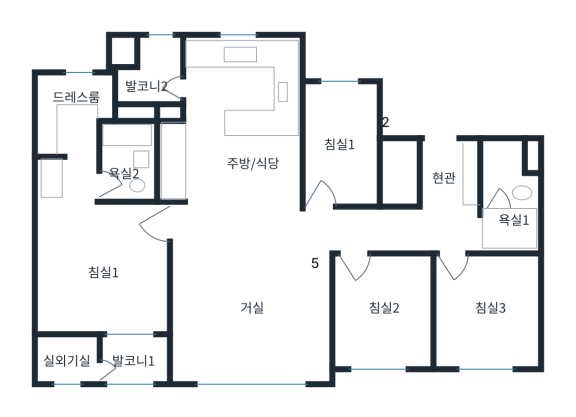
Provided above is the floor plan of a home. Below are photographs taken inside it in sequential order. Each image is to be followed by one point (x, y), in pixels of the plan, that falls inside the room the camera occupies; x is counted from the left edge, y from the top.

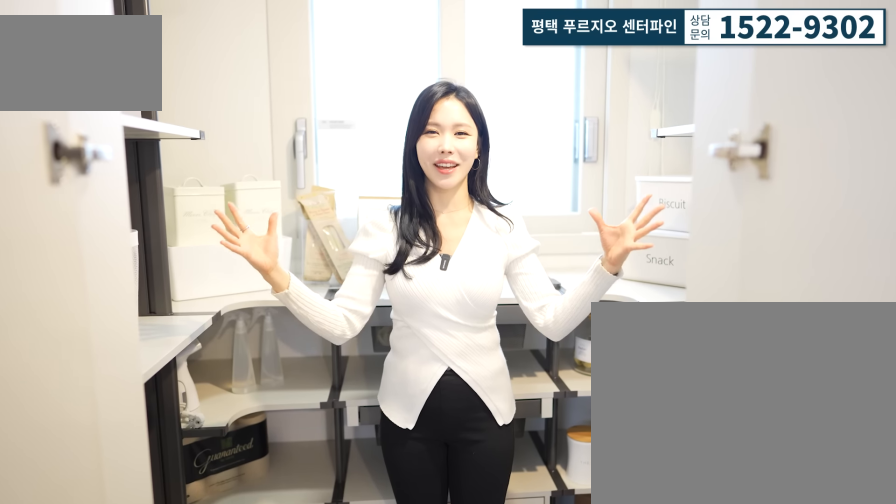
(339, 161)
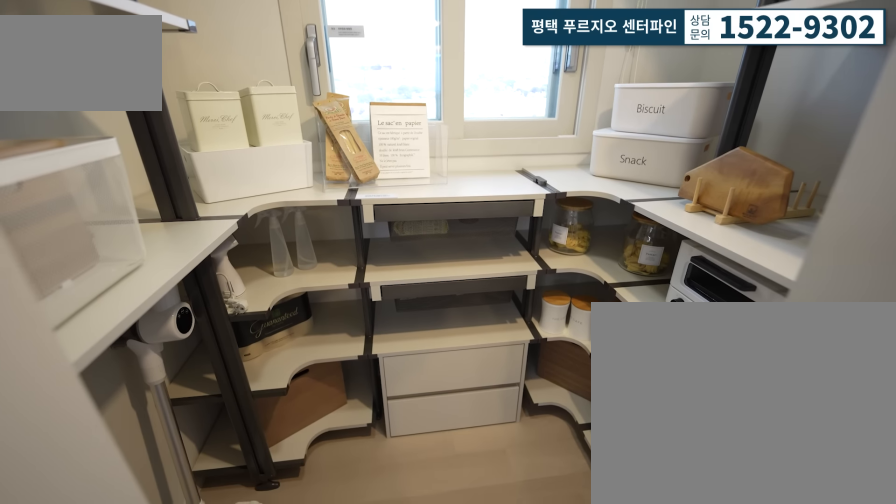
(339, 161)
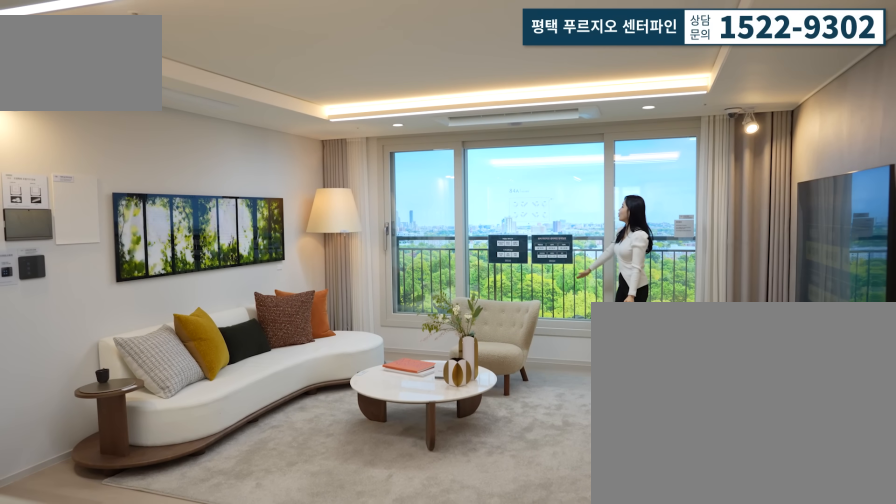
(246, 321)
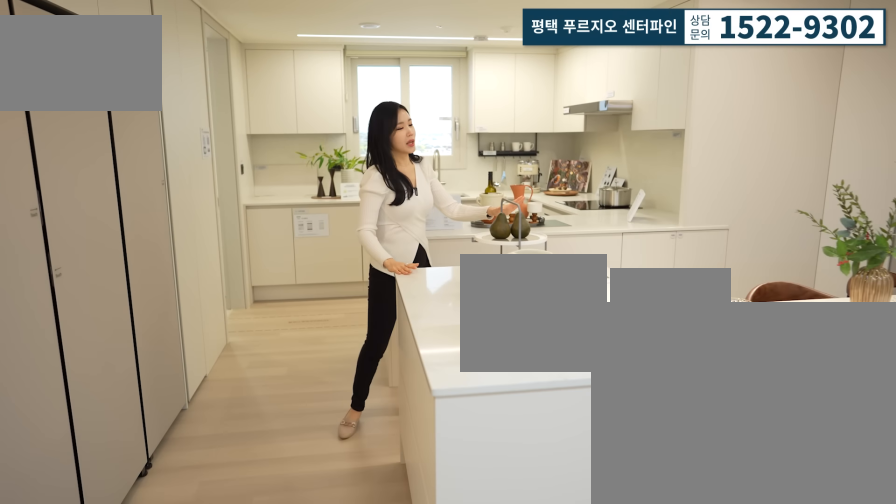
(247, 139)
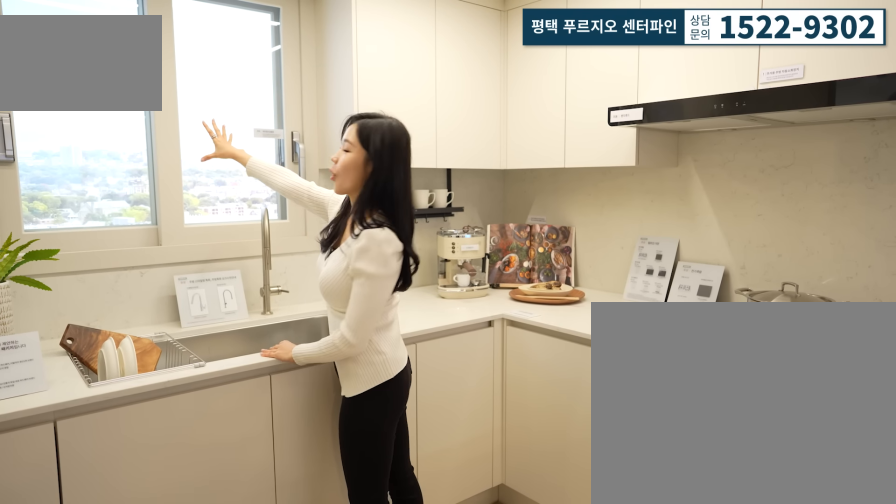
(246, 139)
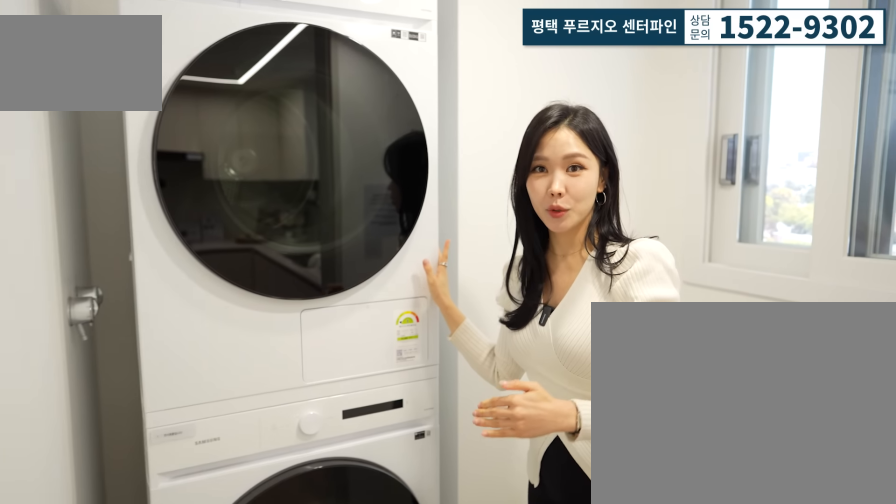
(143, 70)
